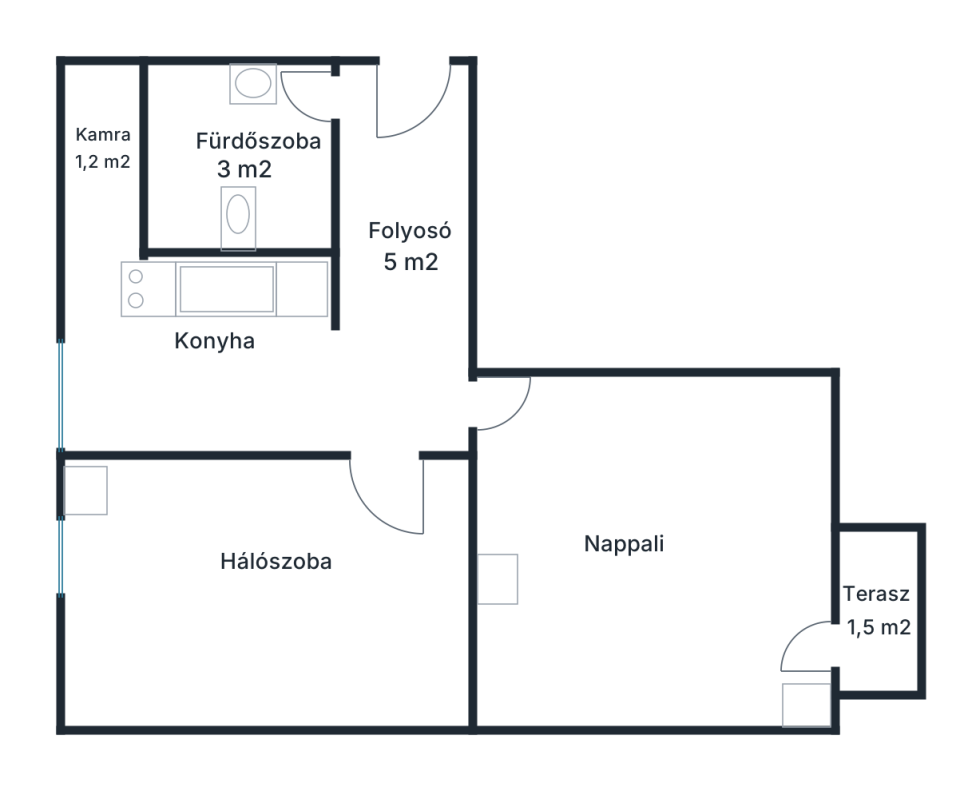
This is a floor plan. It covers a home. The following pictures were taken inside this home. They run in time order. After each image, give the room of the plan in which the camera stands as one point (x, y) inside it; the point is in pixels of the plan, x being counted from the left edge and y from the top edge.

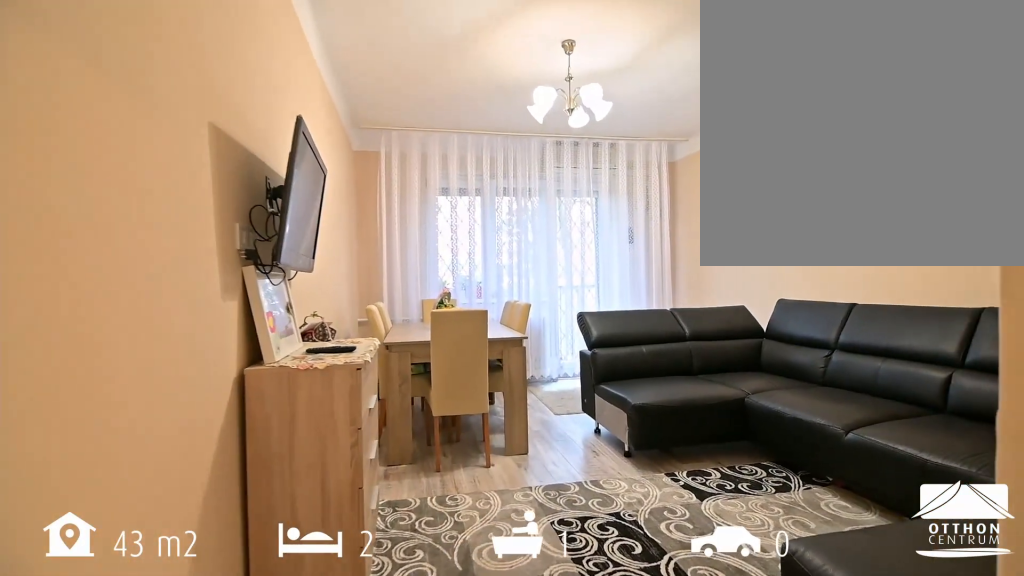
(652, 560)
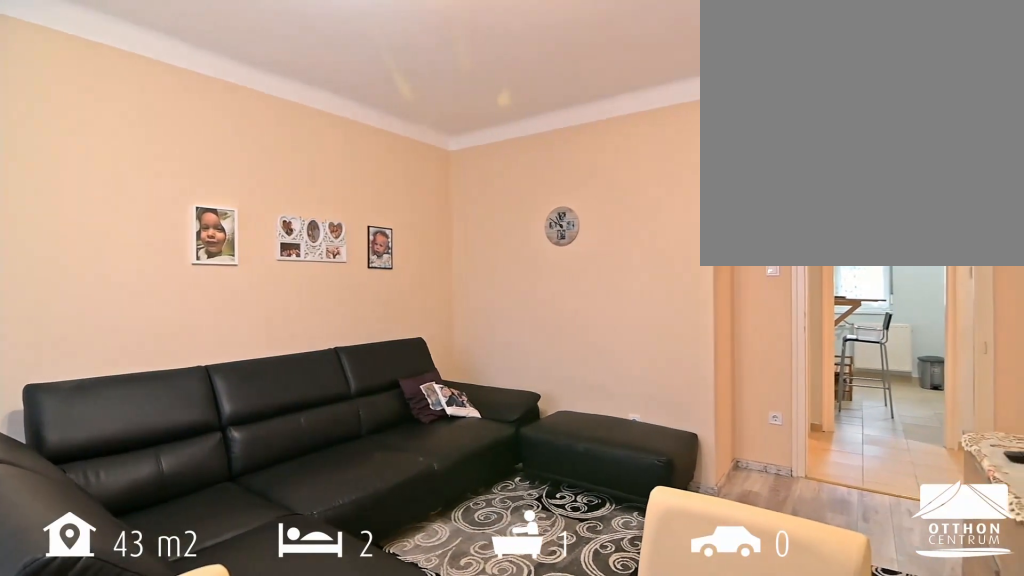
(652, 560)
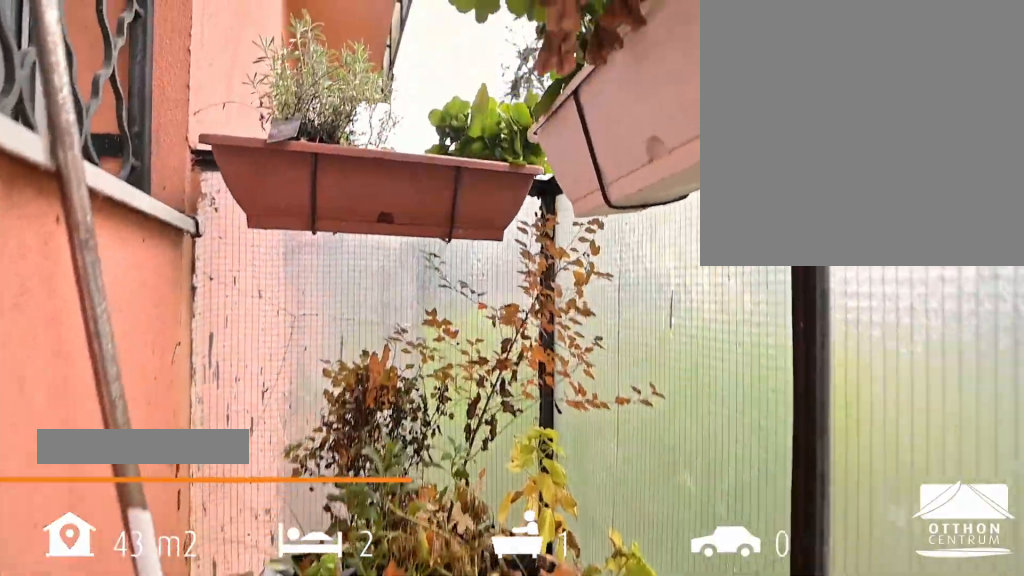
(878, 609)
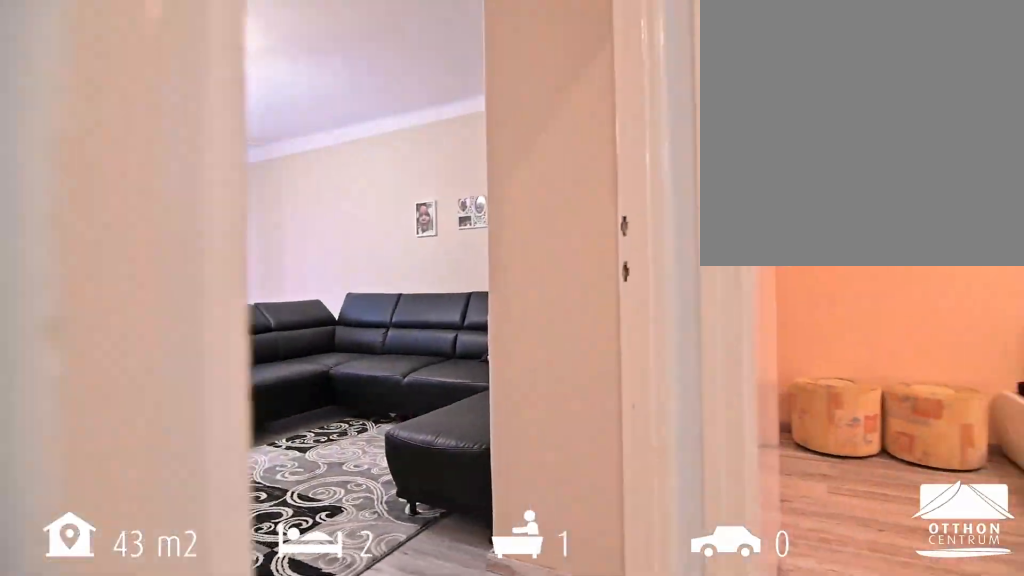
(403, 410)
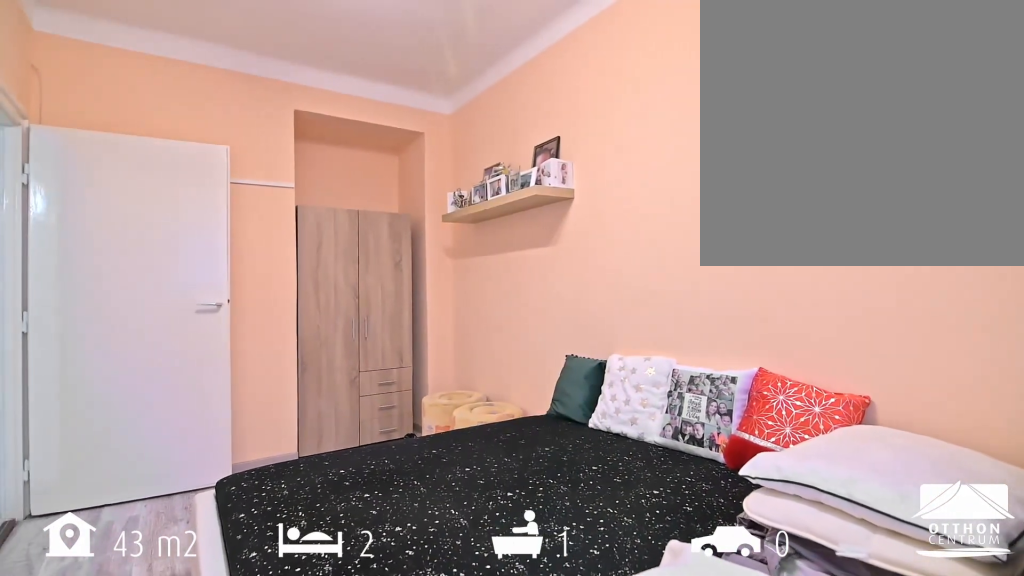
(256, 593)
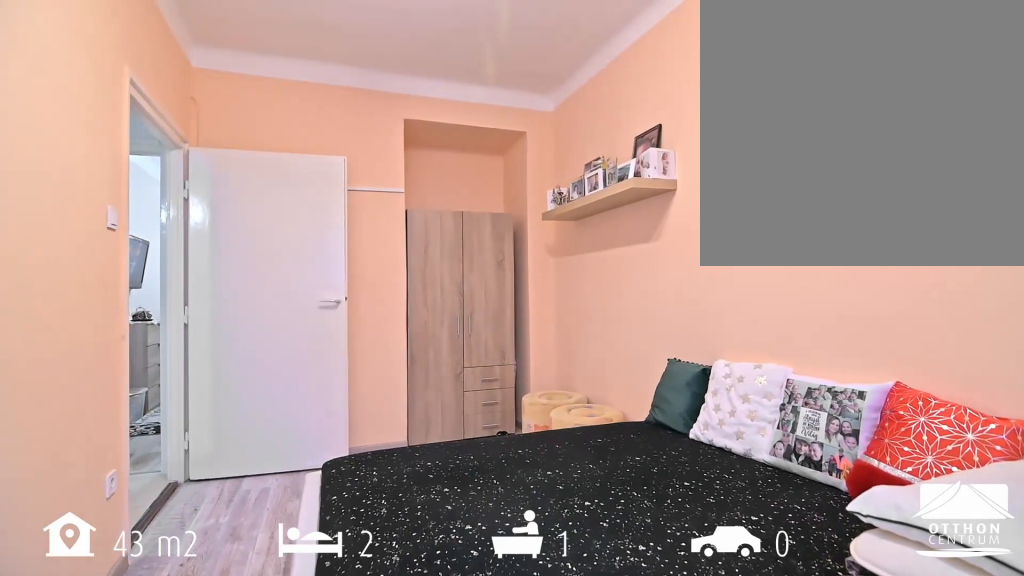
(256, 593)
